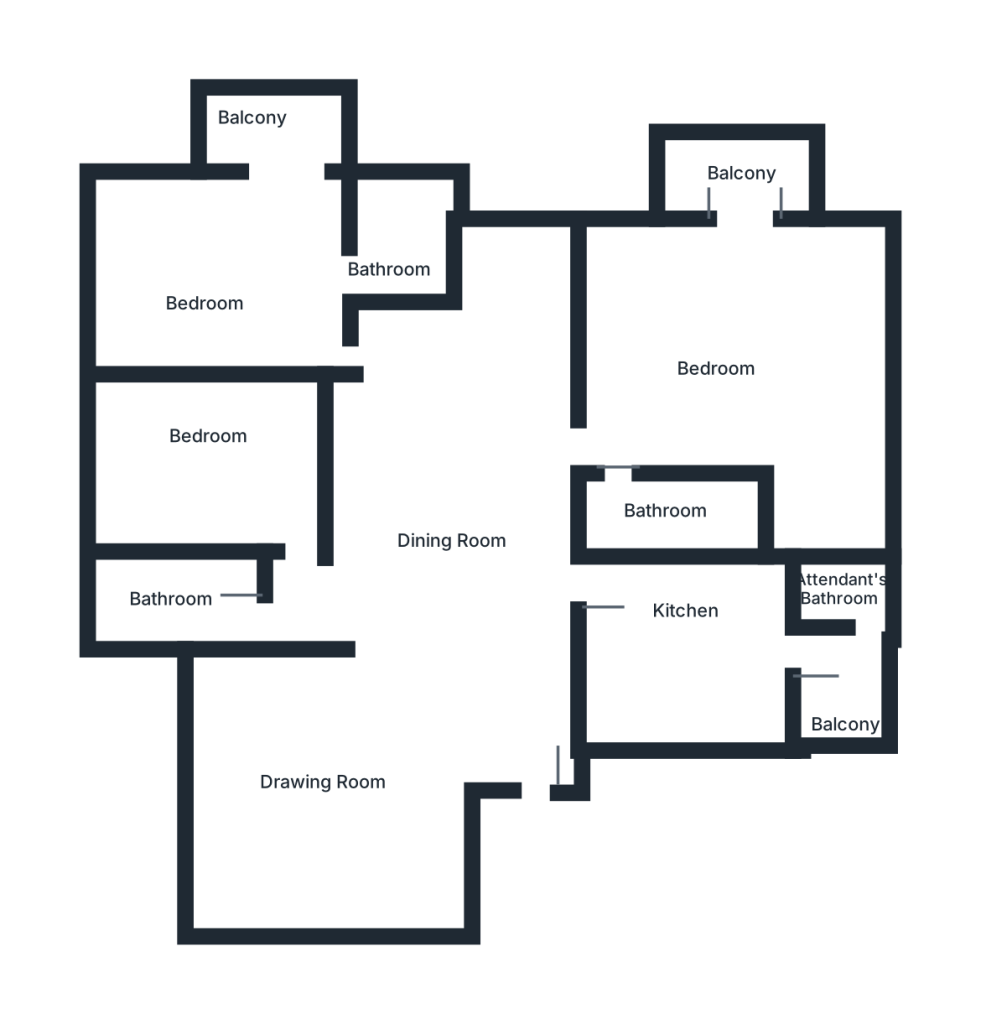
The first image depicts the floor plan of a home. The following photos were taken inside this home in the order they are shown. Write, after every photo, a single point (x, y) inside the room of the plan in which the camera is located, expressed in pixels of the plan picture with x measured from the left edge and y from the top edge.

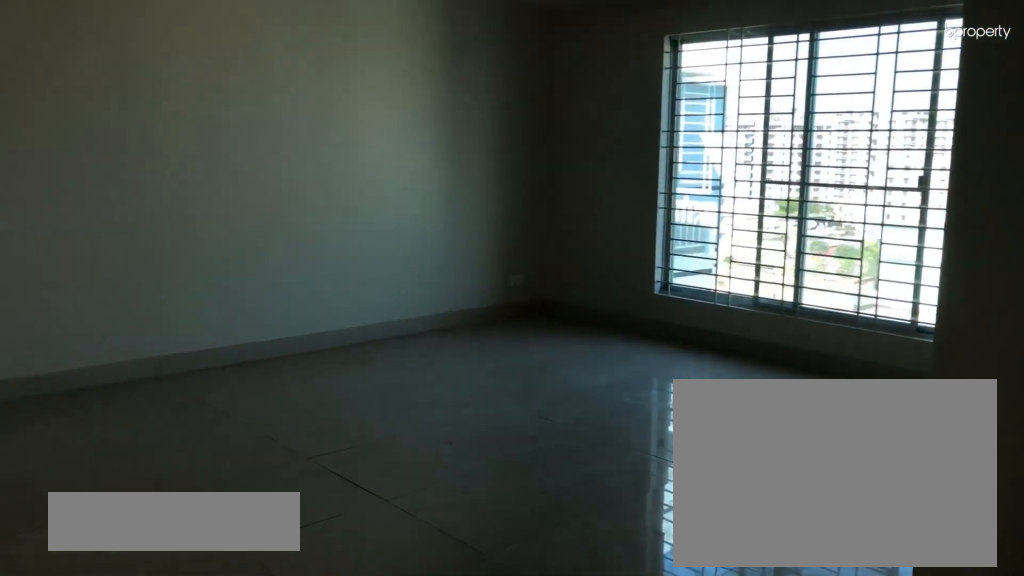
(430, 674)
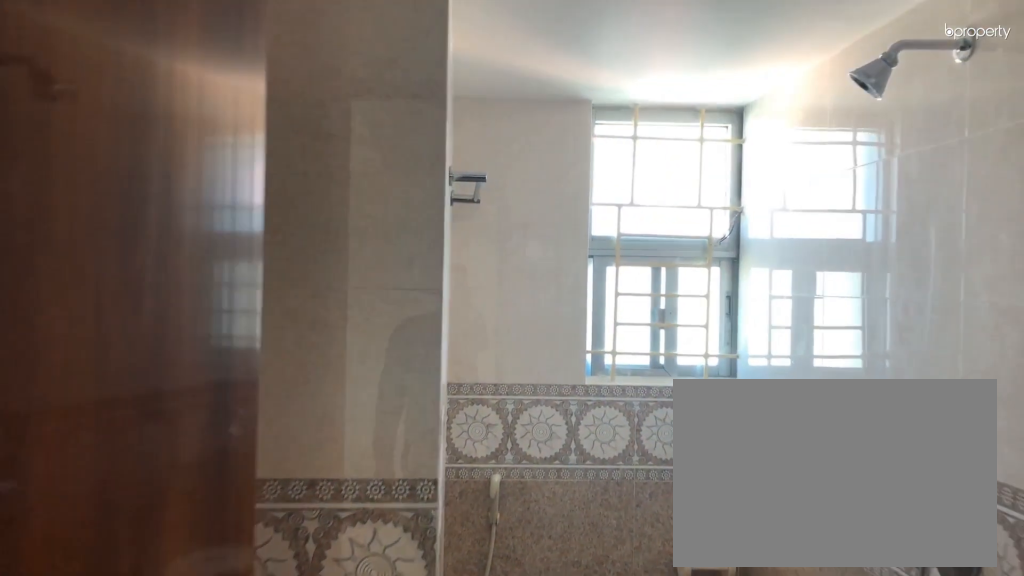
(217, 597)
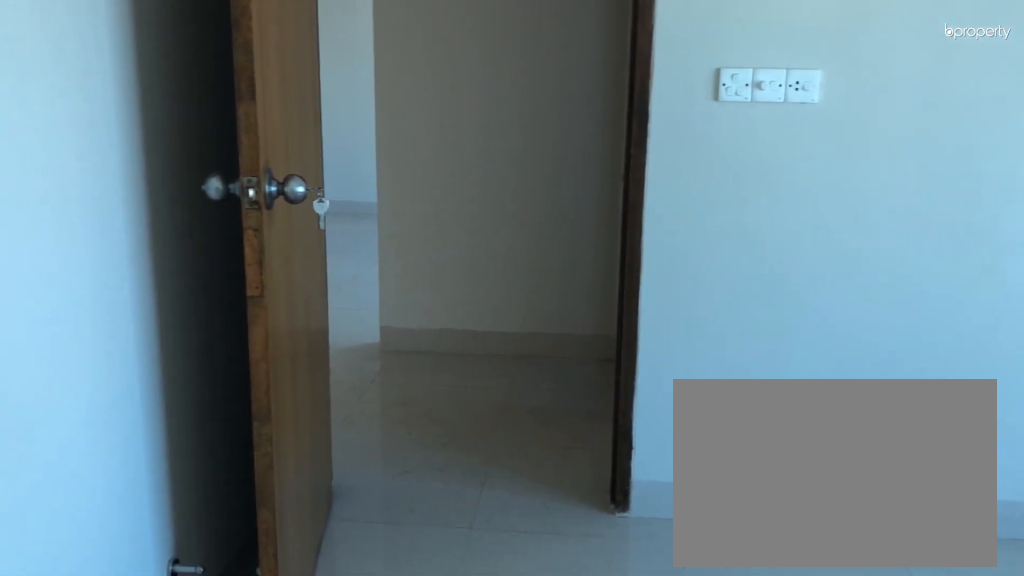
(222, 460)
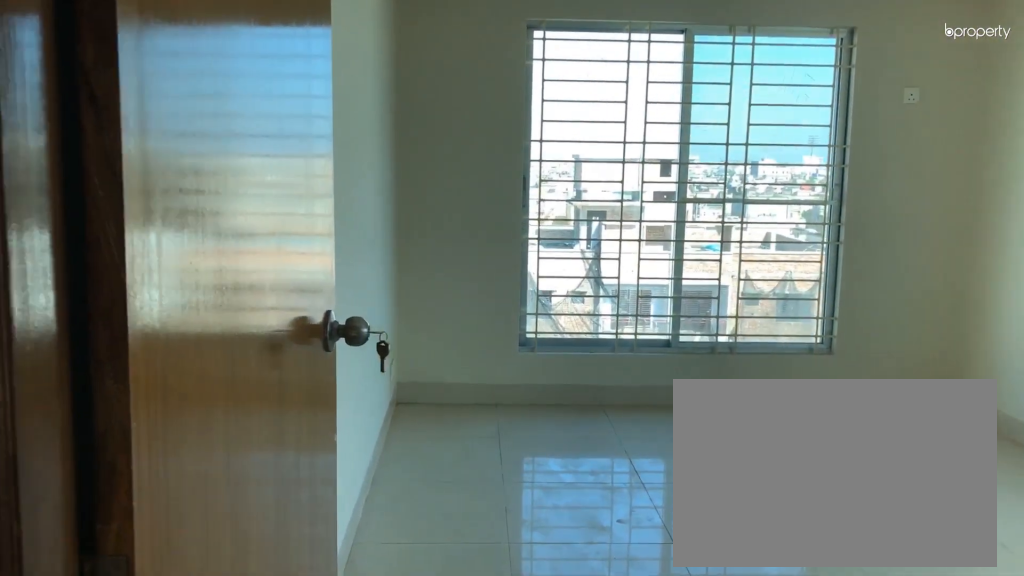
(411, 368)
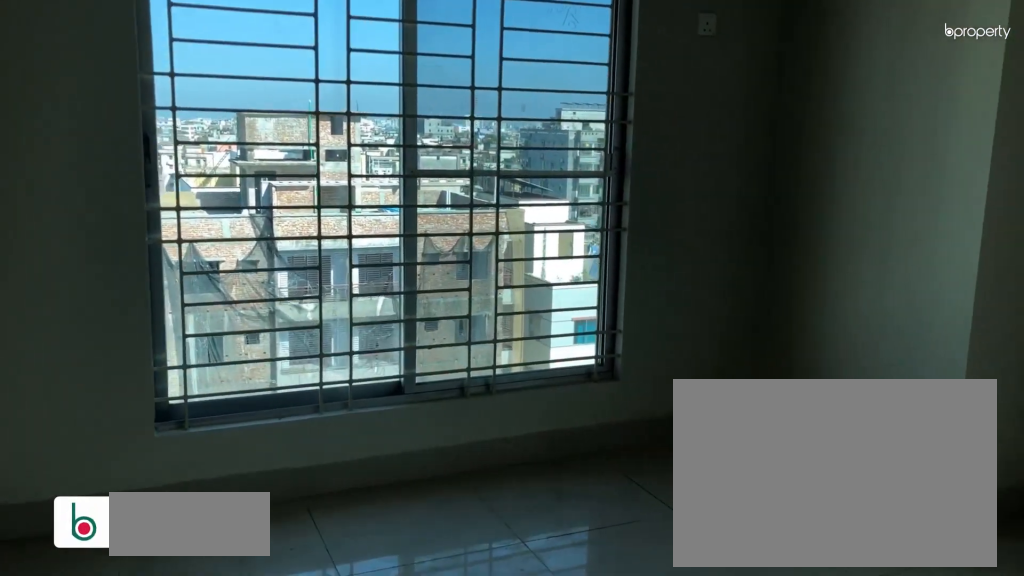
(235, 270)
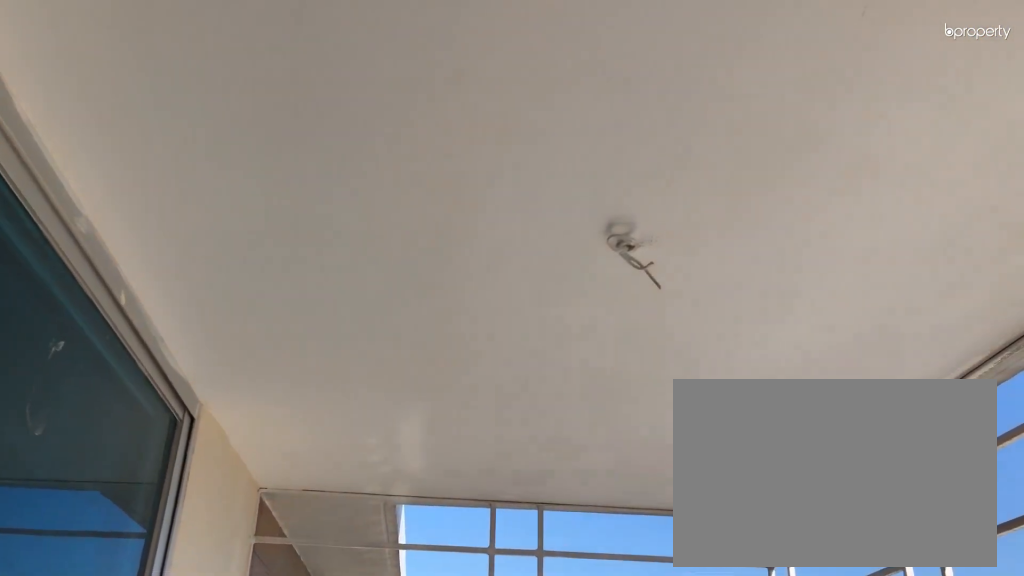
(277, 135)
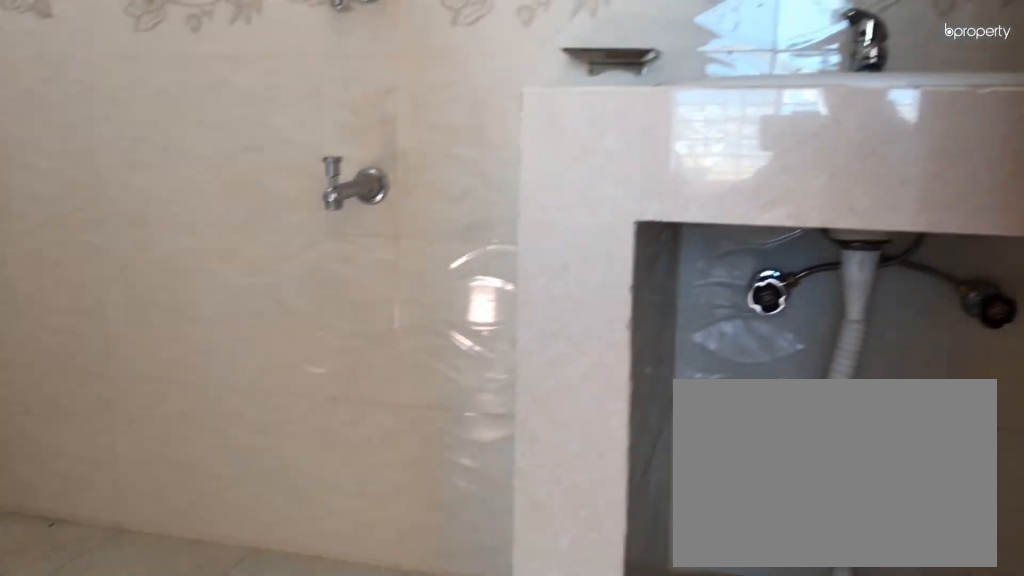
(404, 251)
